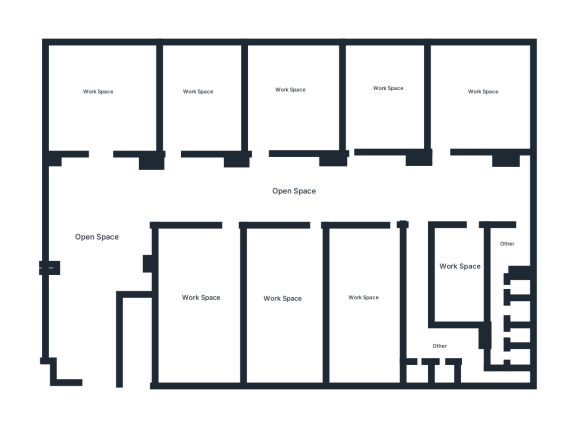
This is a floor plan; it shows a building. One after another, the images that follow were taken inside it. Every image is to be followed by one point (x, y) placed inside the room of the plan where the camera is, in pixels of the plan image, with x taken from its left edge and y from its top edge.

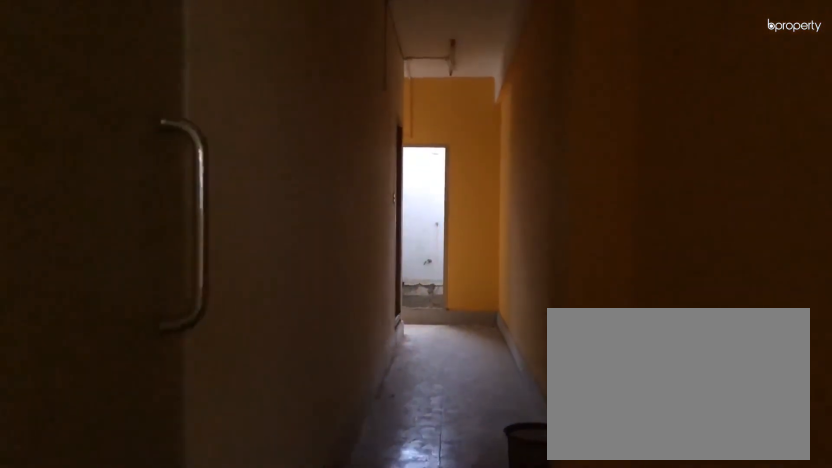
(417, 240)
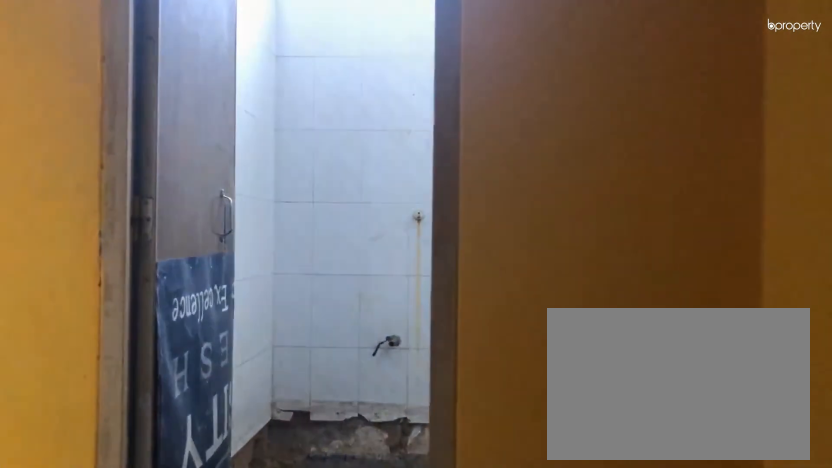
(416, 308)
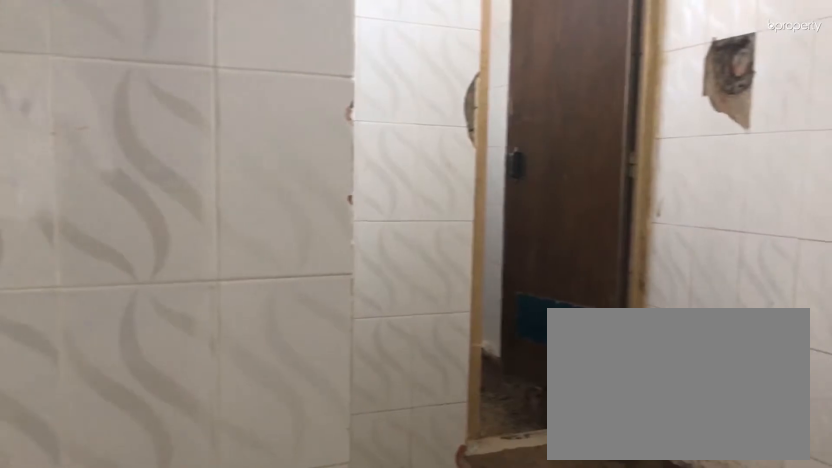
(470, 371)
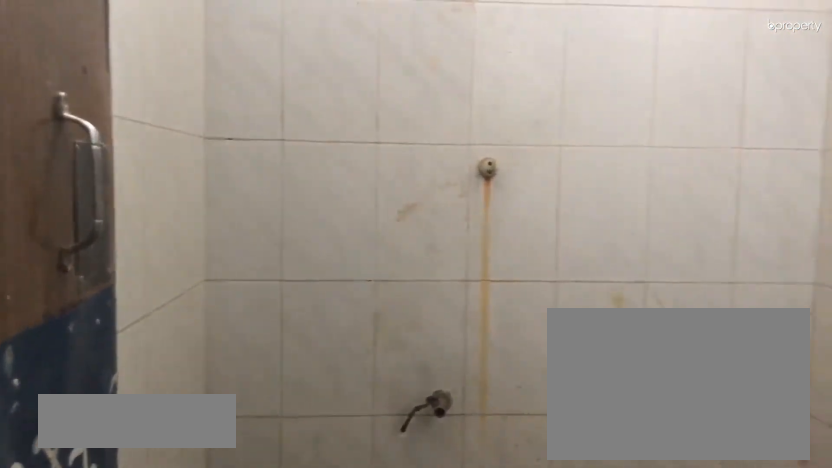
(446, 373)
